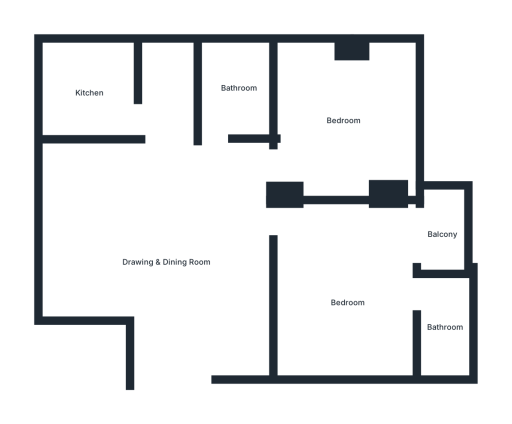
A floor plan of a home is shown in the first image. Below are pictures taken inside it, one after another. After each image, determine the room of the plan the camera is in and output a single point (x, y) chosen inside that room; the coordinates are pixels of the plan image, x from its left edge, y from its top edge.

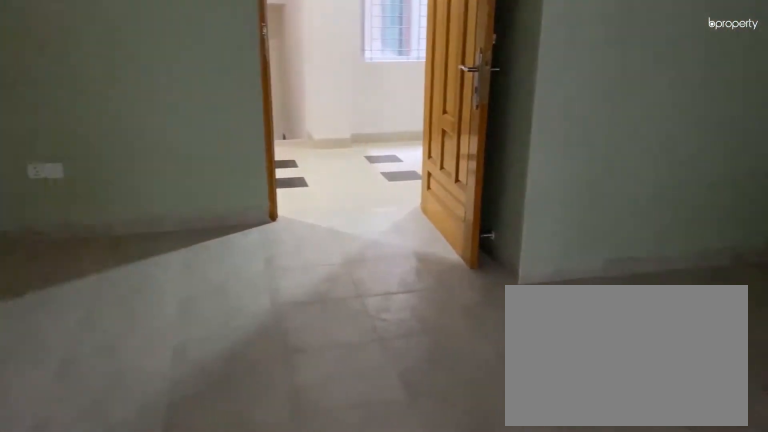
(171, 266)
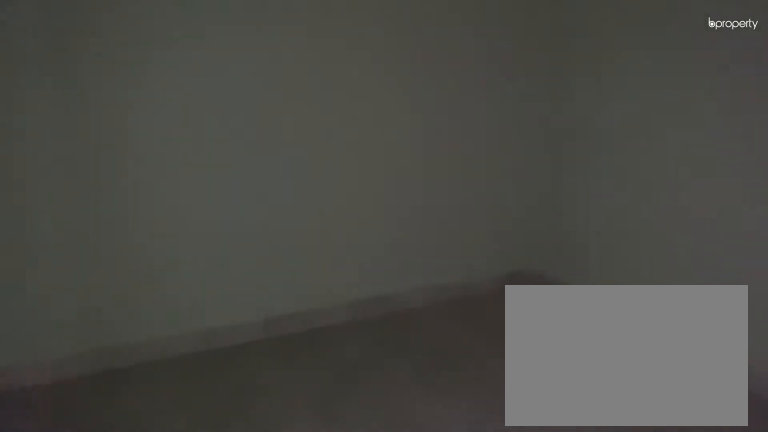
(349, 305)
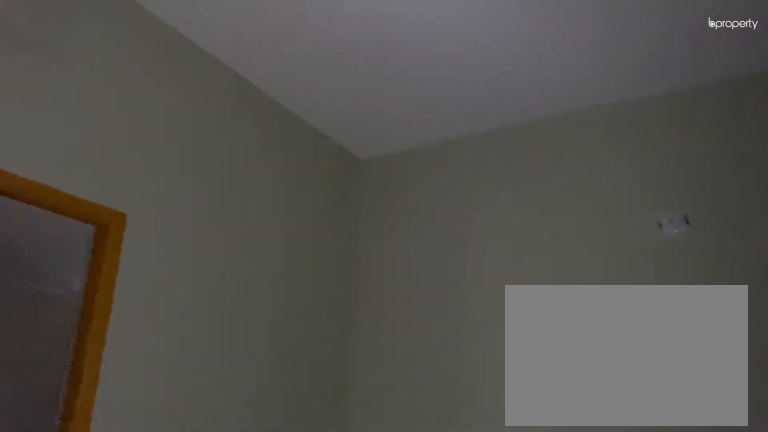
(349, 305)
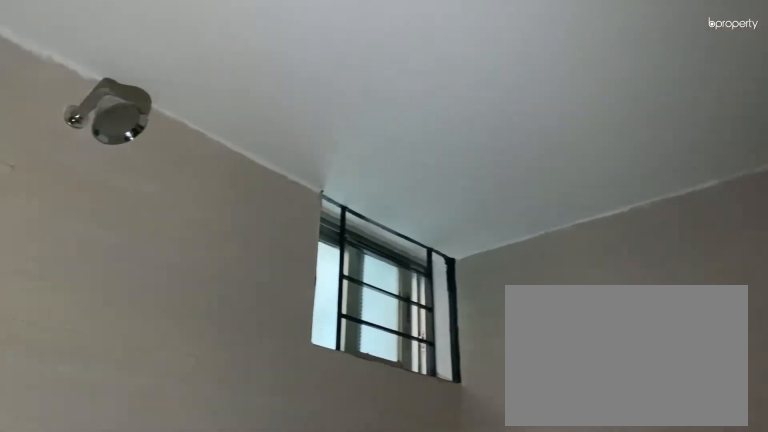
(445, 328)
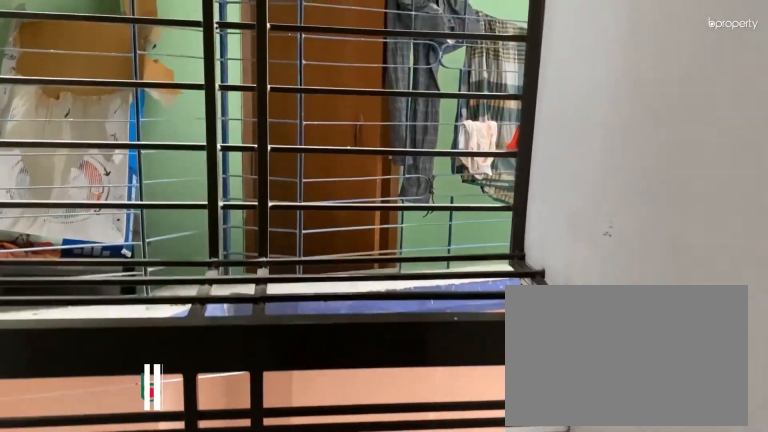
(445, 232)
